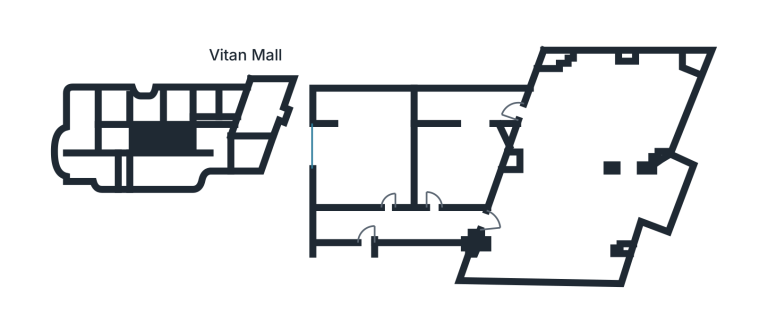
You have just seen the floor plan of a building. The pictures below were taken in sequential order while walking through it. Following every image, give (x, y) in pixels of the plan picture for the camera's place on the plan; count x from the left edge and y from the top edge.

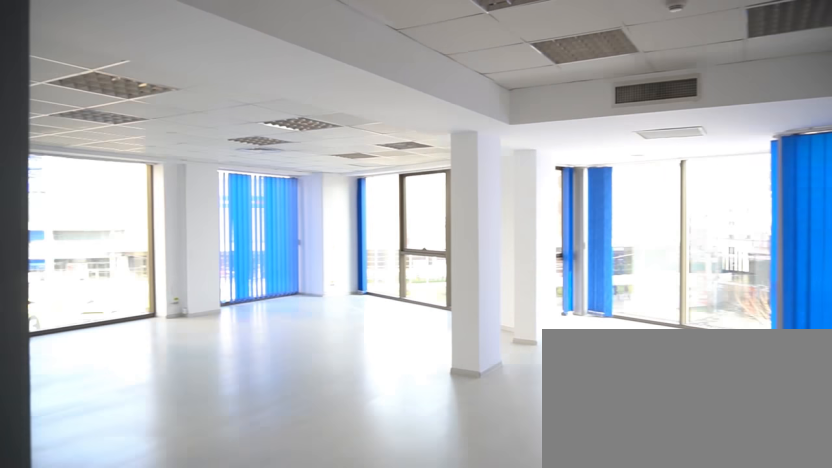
(494, 235)
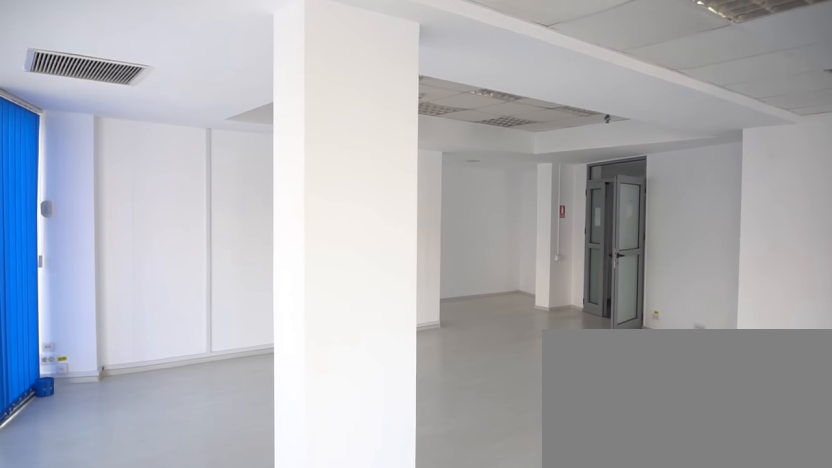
(665, 112)
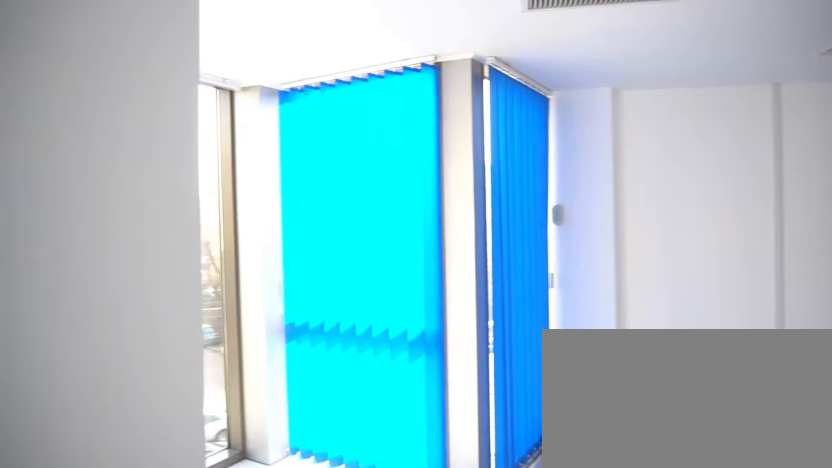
(652, 144)
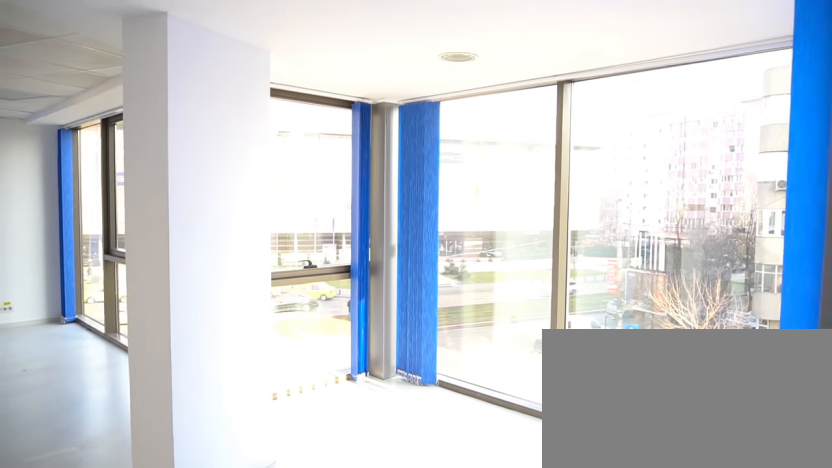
(609, 246)
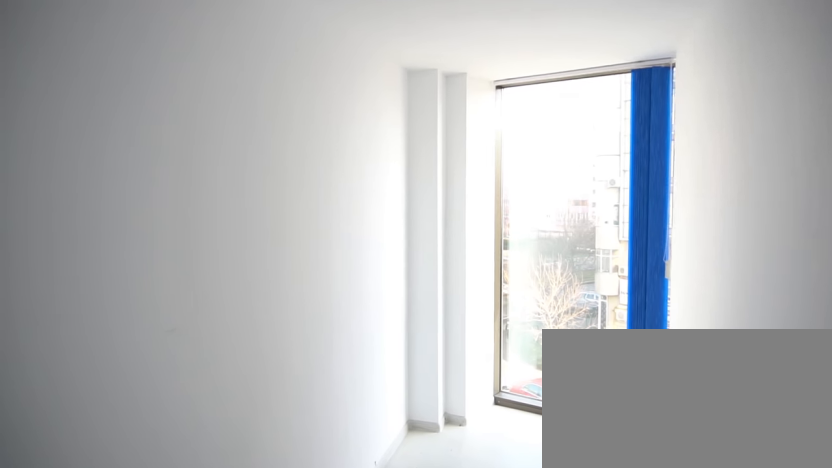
(540, 265)
